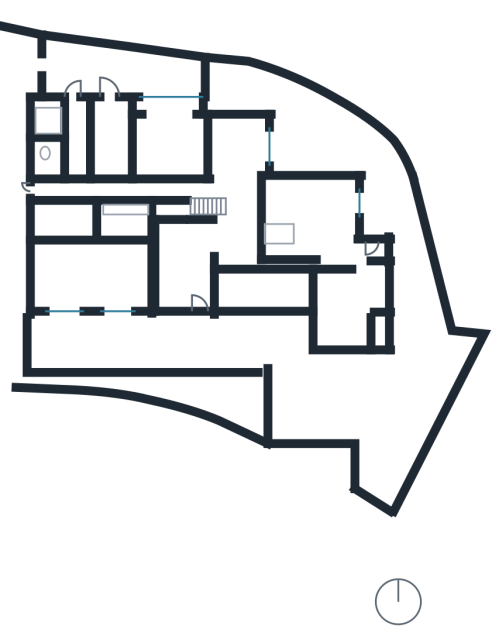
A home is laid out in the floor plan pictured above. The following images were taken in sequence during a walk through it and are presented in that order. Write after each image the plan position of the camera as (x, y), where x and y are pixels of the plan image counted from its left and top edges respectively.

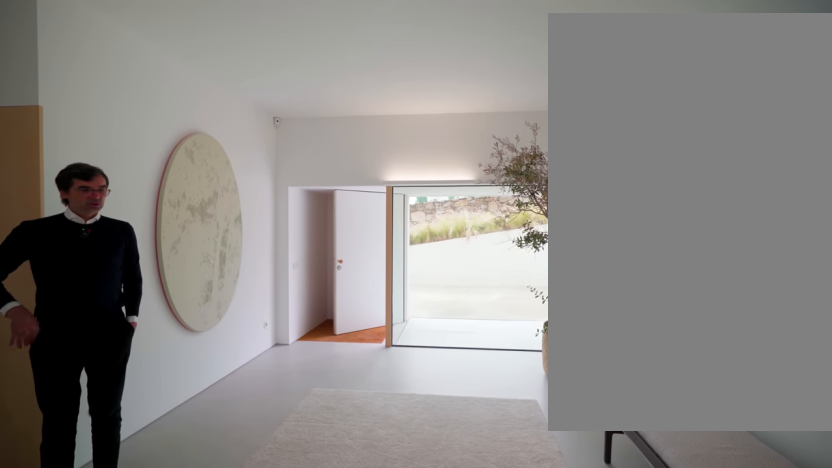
(173, 236)
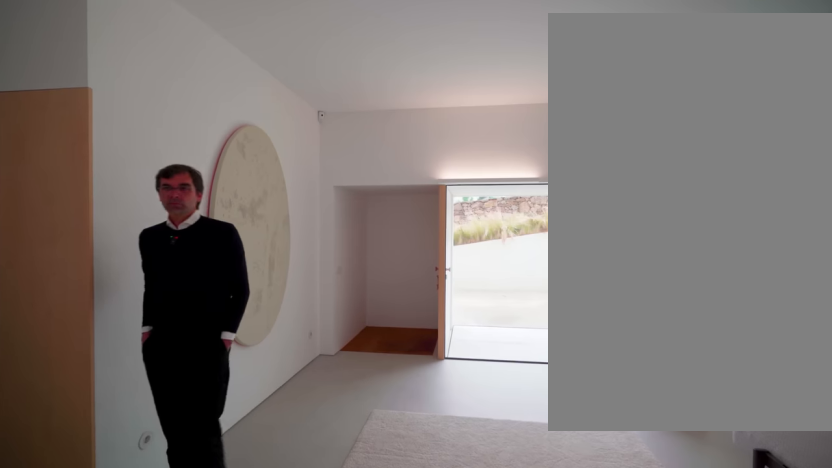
(174, 234)
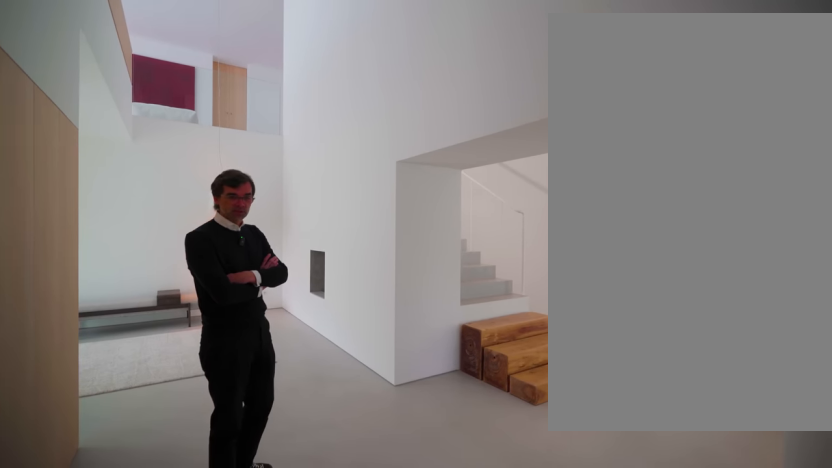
(248, 236)
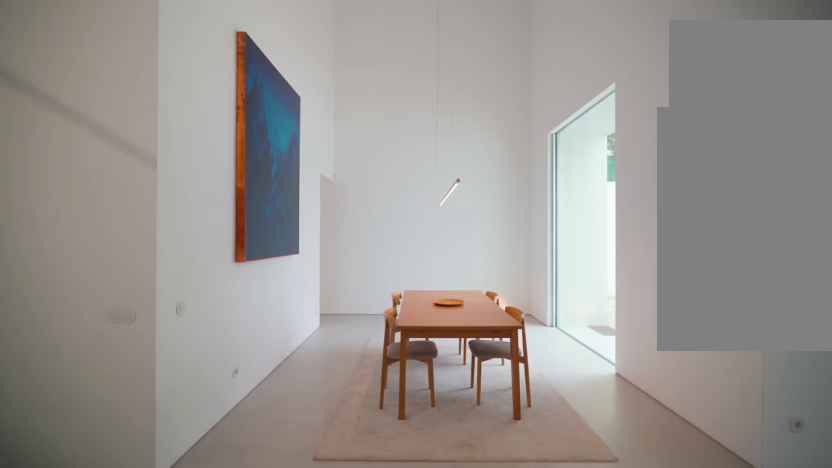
(238, 210)
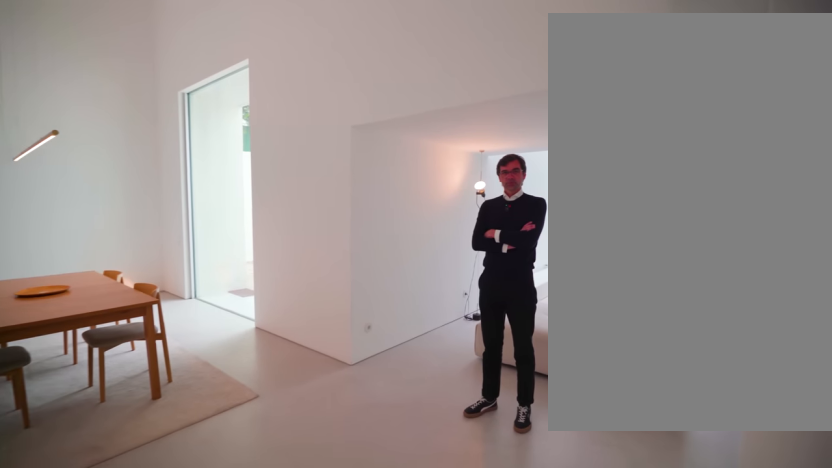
(234, 214)
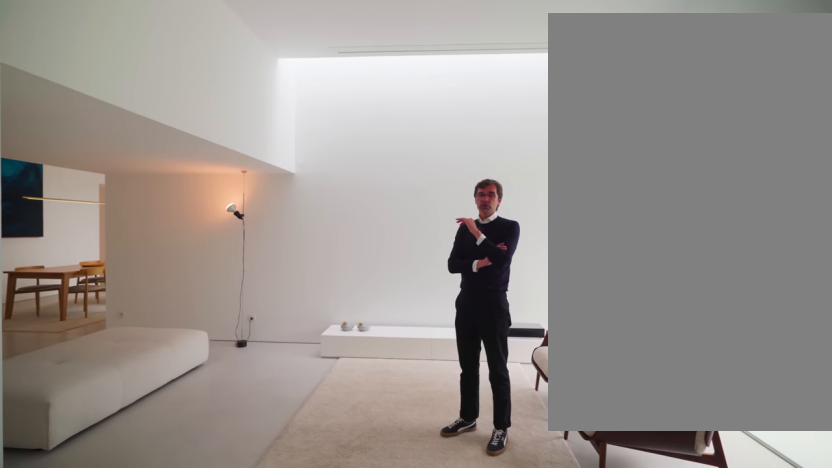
(342, 229)
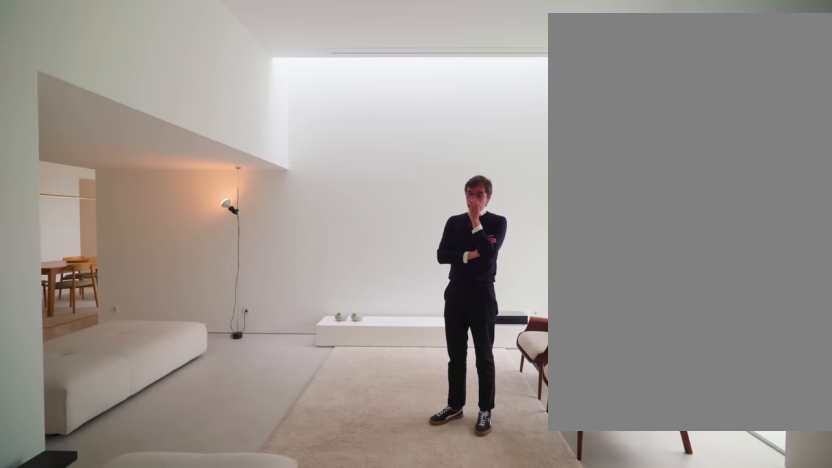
(329, 226)
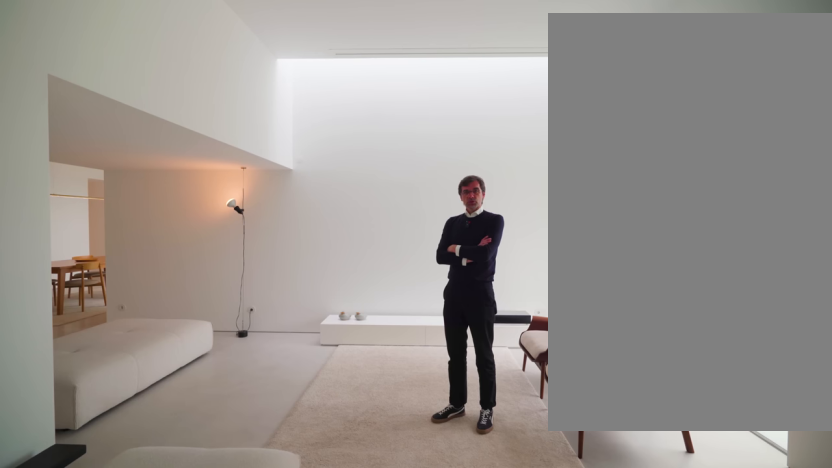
(329, 226)
